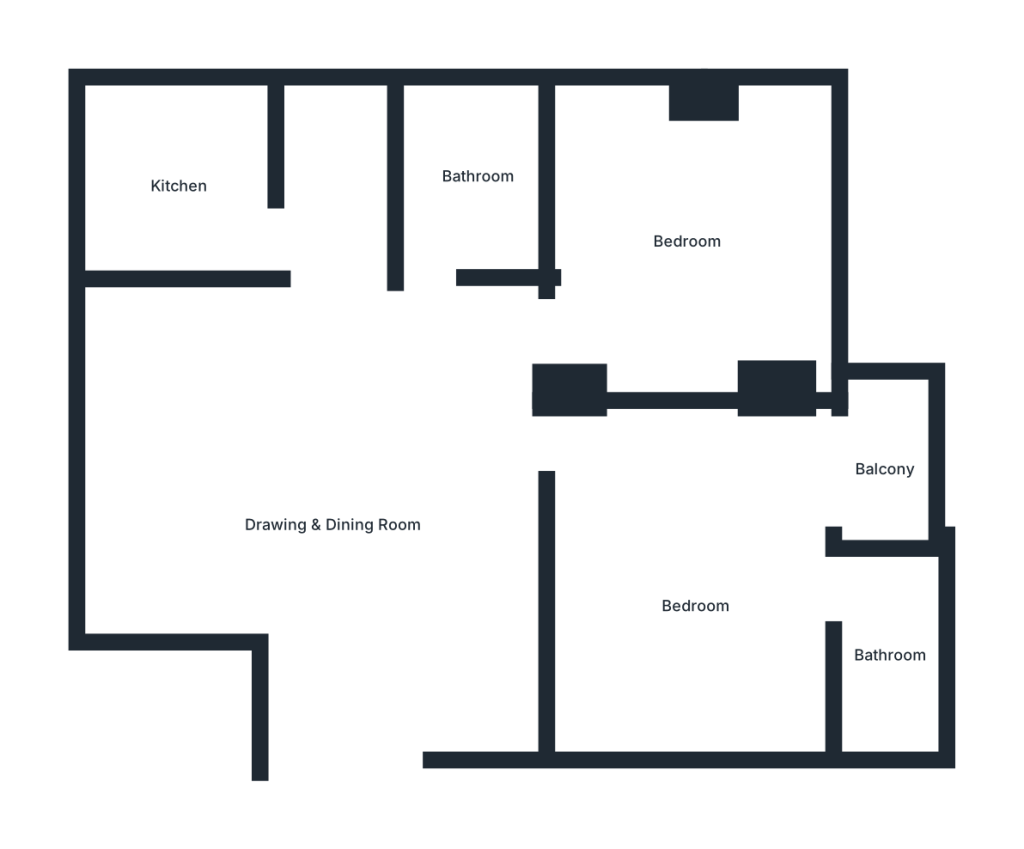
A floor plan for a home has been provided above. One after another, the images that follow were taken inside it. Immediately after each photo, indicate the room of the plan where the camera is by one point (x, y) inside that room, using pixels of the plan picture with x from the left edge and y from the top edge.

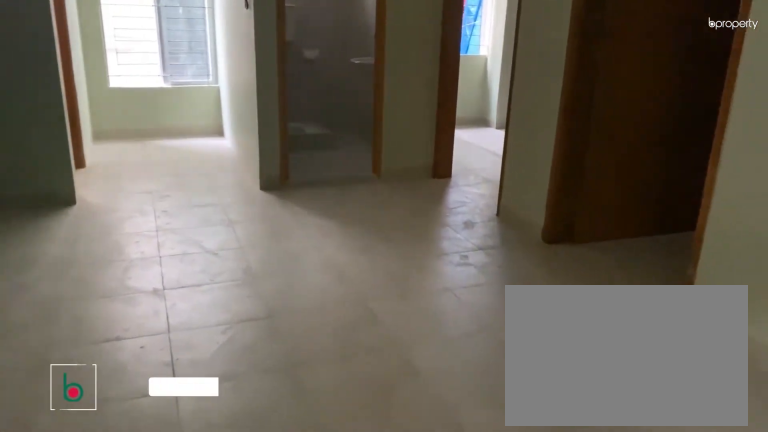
(342, 534)
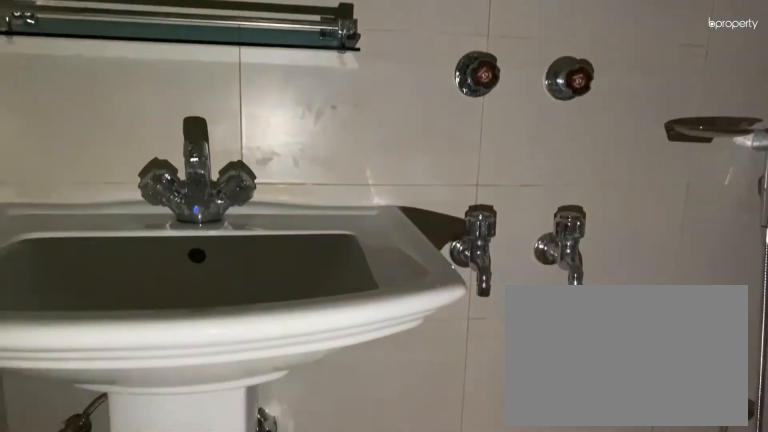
(890, 657)
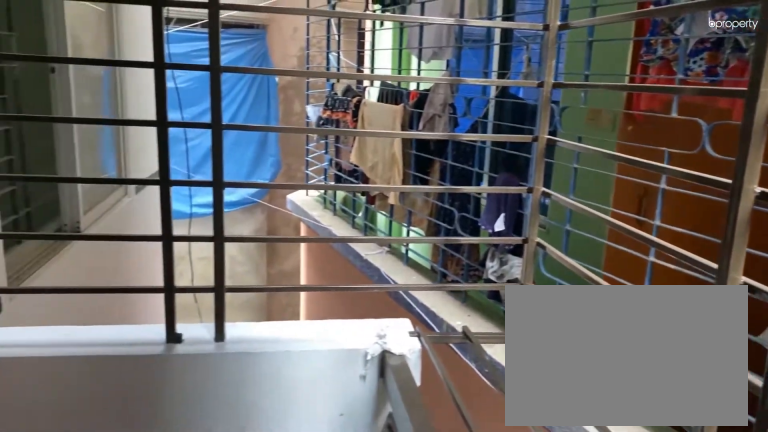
(889, 465)
